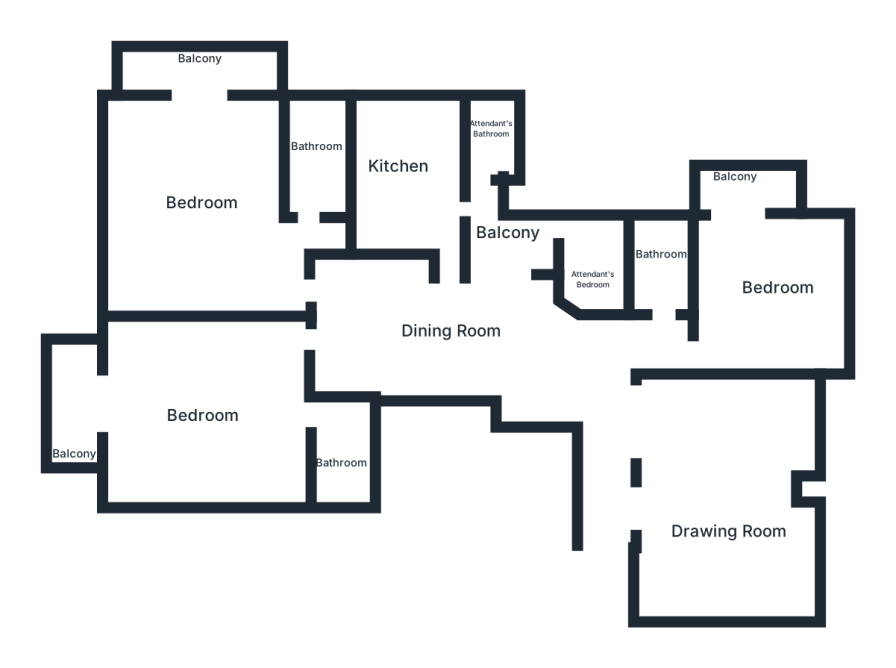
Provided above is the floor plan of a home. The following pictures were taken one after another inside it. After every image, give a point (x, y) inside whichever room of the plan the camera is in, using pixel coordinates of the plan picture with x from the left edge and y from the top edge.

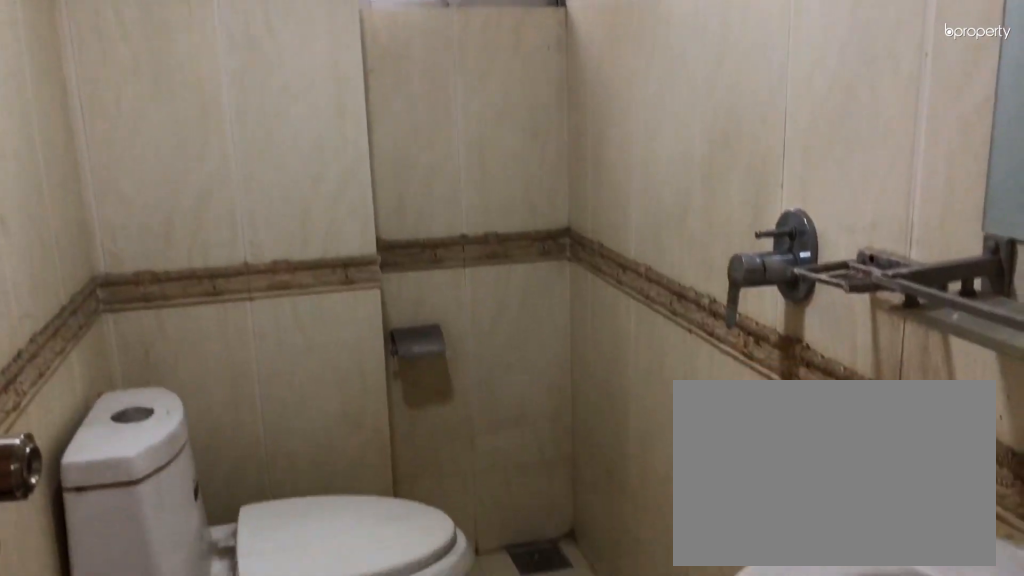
(663, 262)
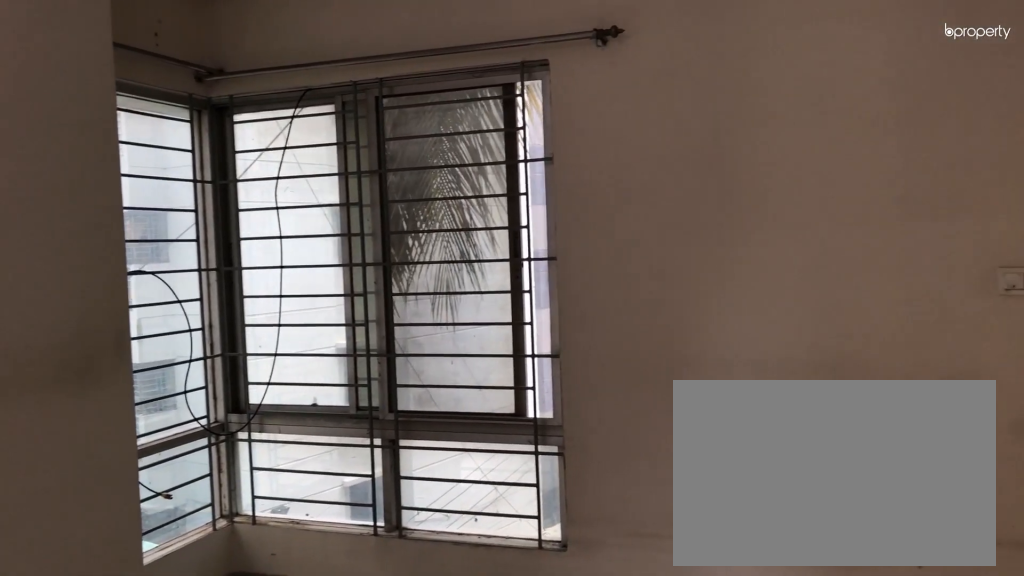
(768, 278)
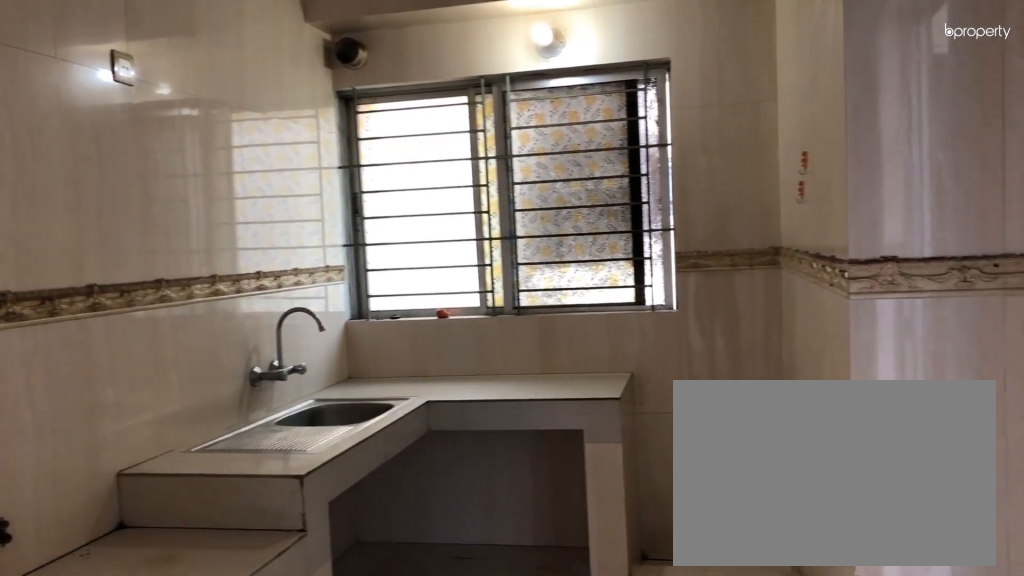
(396, 168)
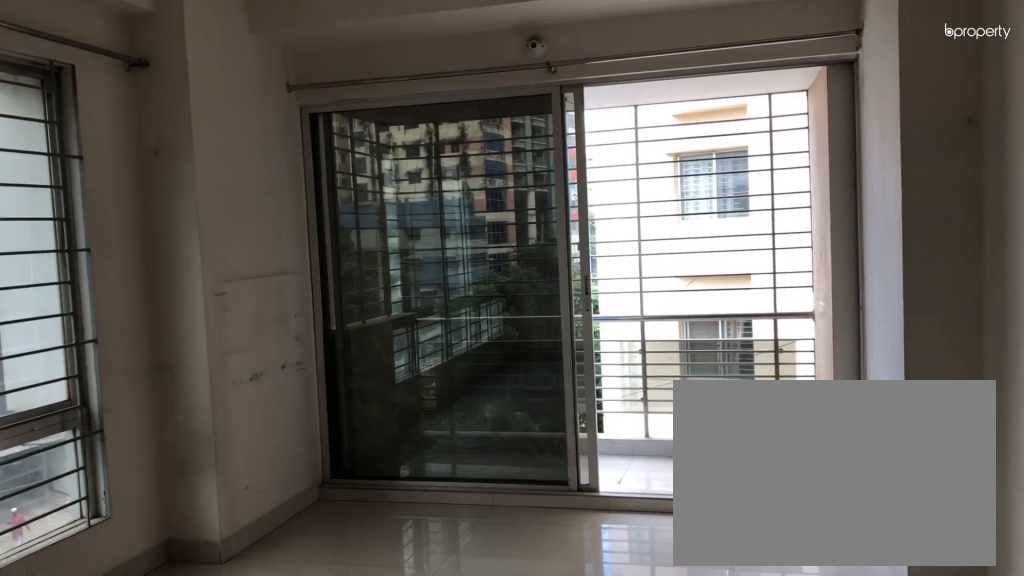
(200, 199)
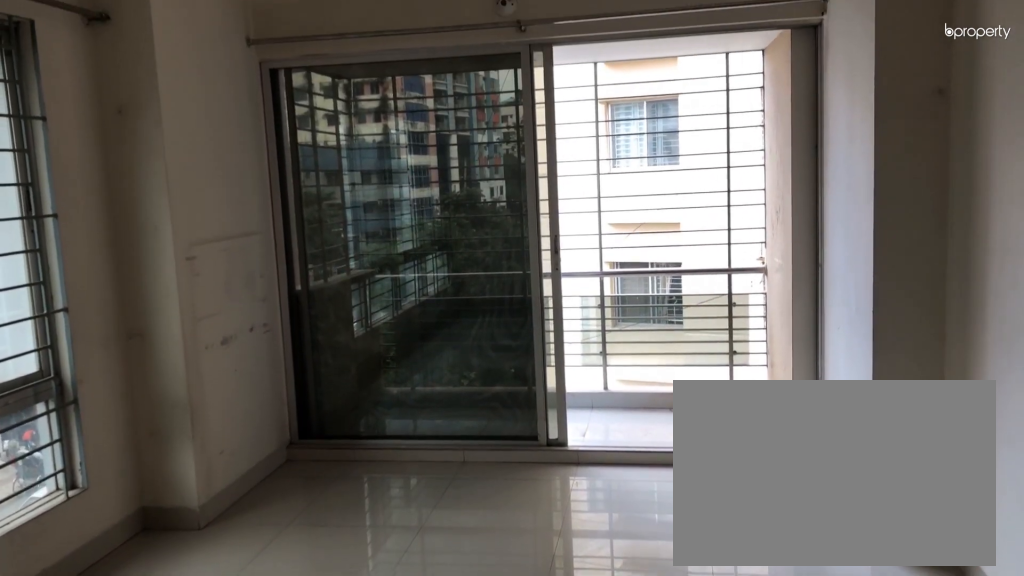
(200, 199)
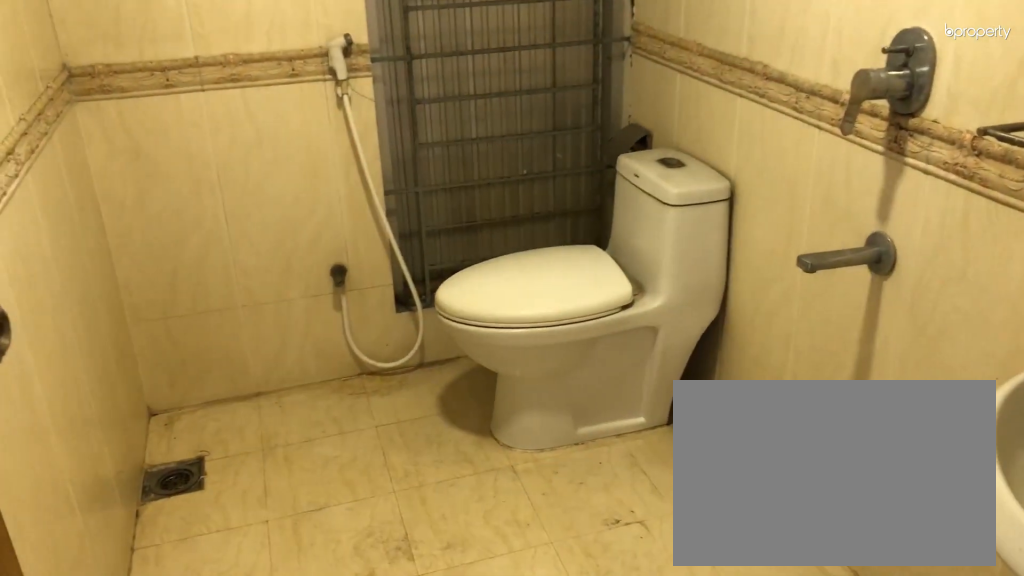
(313, 150)
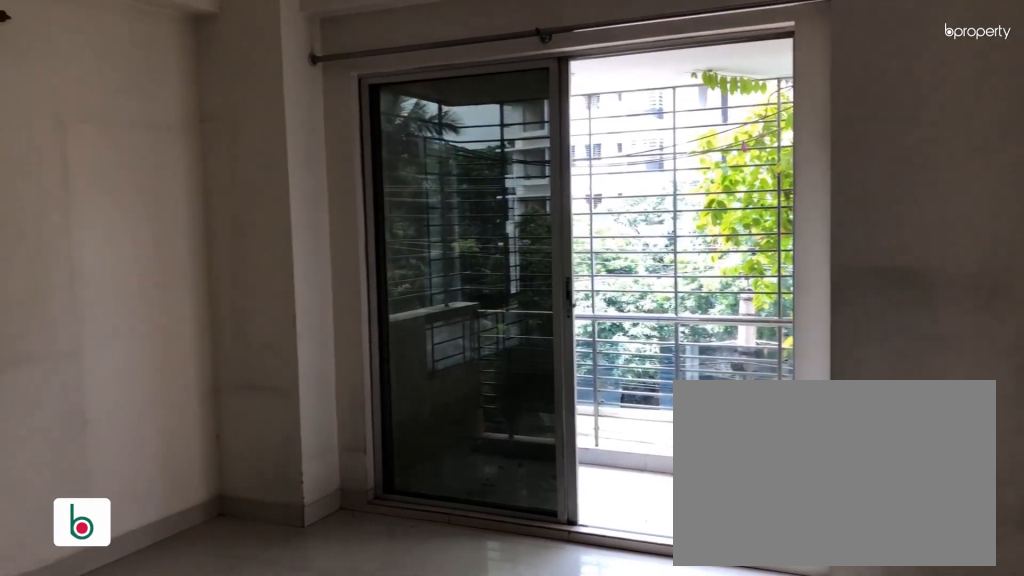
(197, 409)
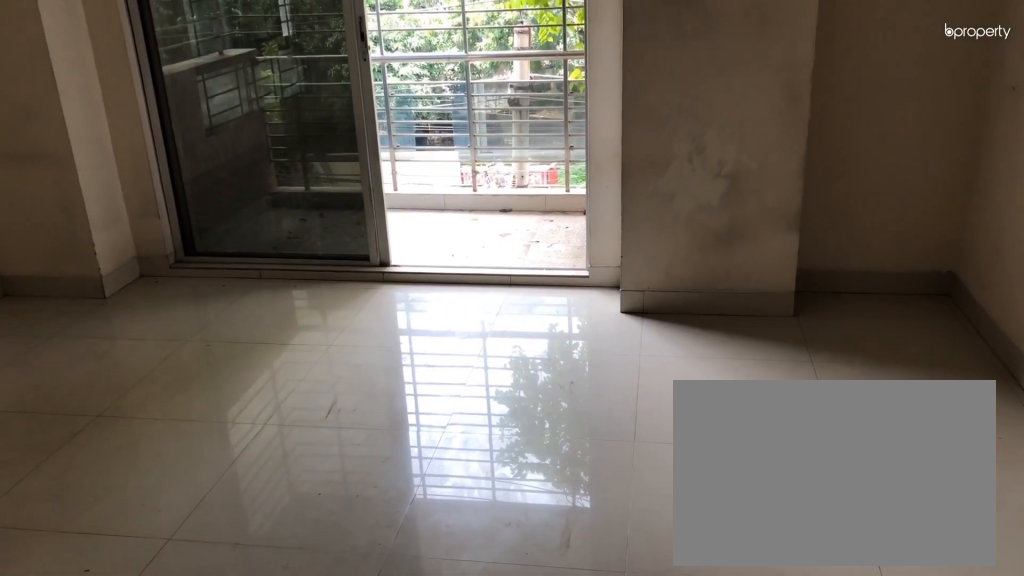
(197, 409)
